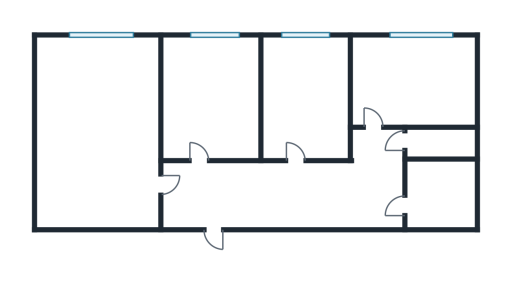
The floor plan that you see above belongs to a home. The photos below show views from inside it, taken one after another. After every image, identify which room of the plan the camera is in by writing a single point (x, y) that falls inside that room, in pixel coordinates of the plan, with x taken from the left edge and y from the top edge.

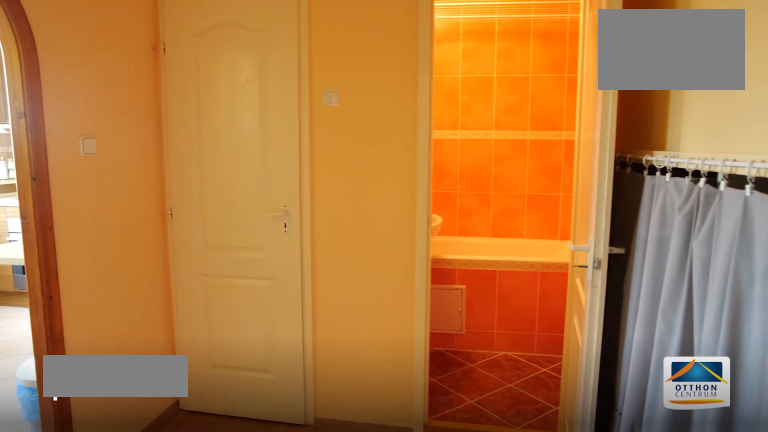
(373, 178)
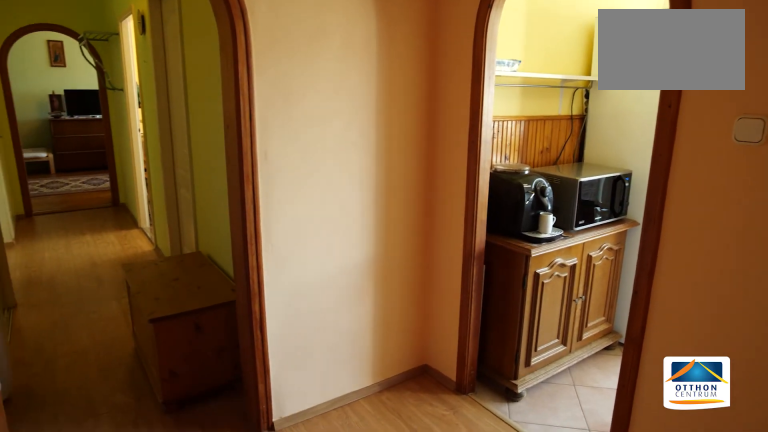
(371, 178)
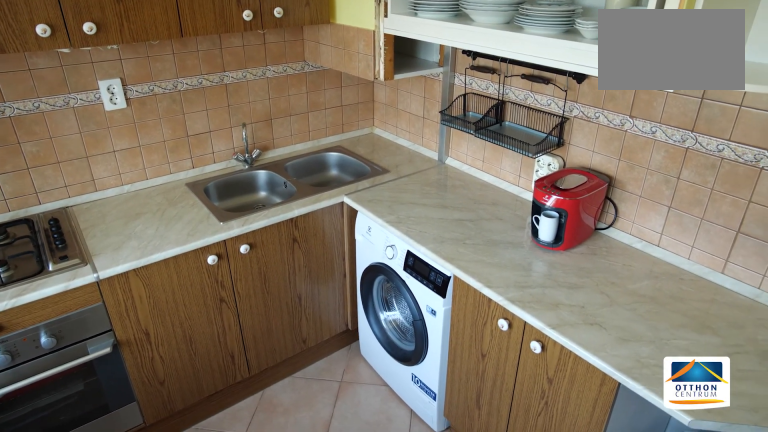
(417, 77)
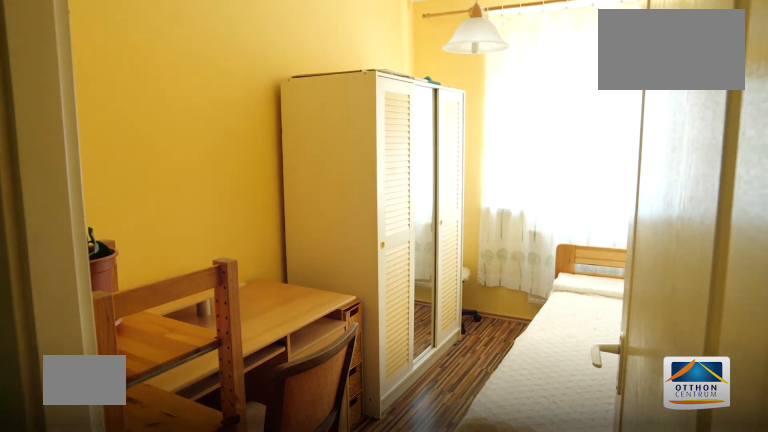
(213, 93)
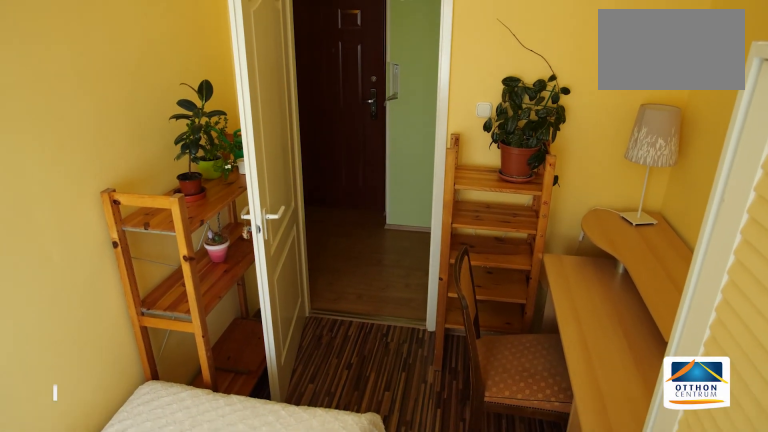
(212, 93)
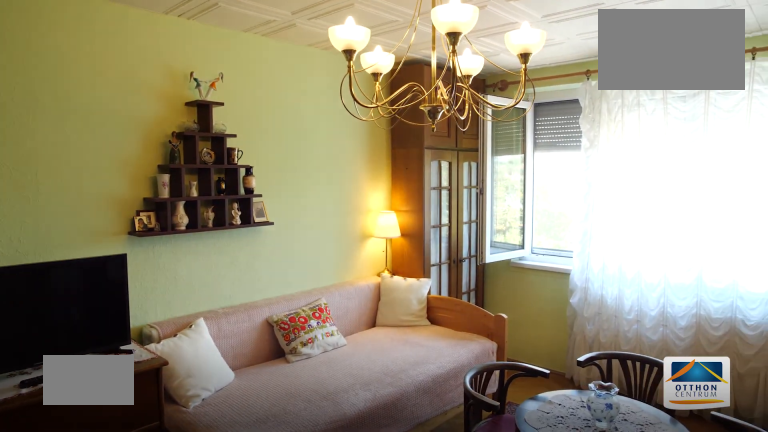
(92, 171)
